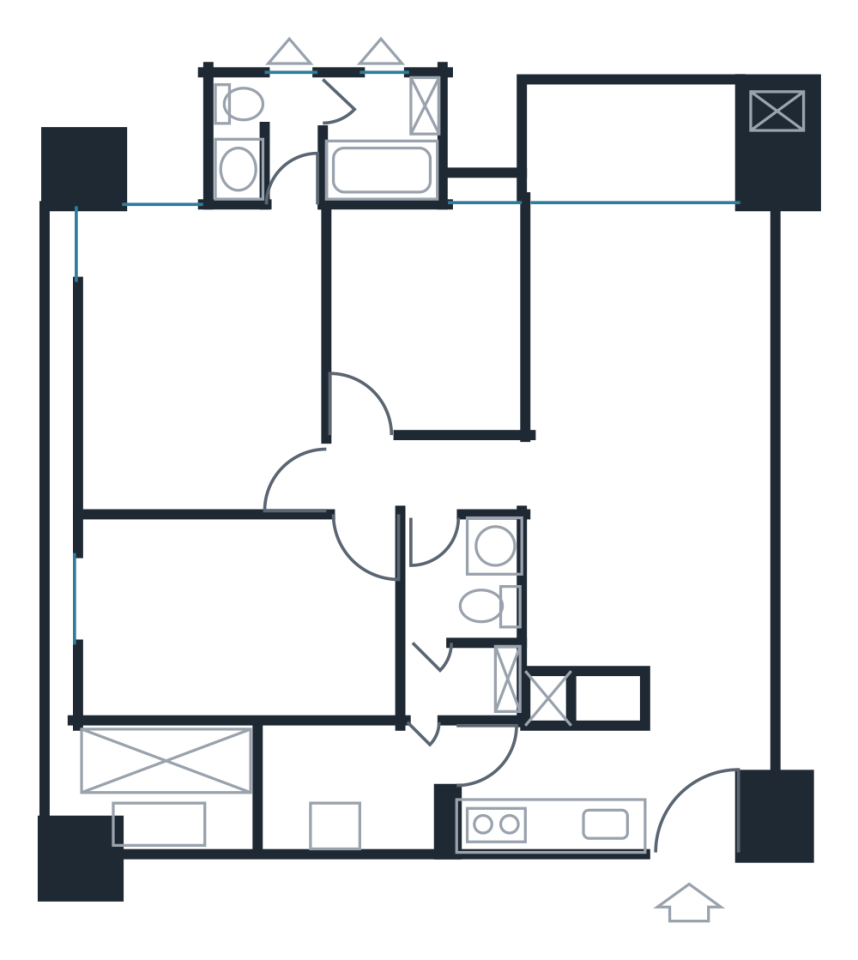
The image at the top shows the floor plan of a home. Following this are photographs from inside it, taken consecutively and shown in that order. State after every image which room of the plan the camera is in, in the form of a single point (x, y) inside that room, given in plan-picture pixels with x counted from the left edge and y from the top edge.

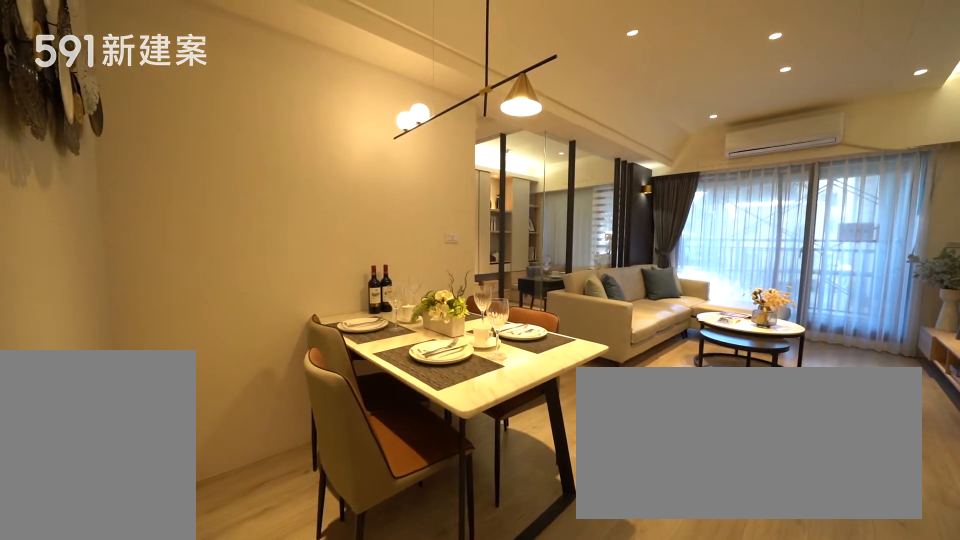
(603, 588)
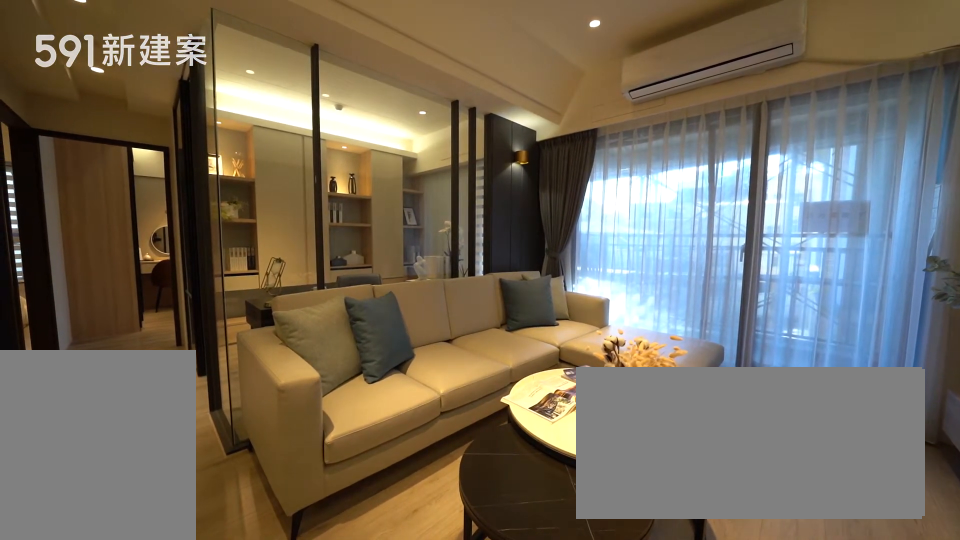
(638, 315)
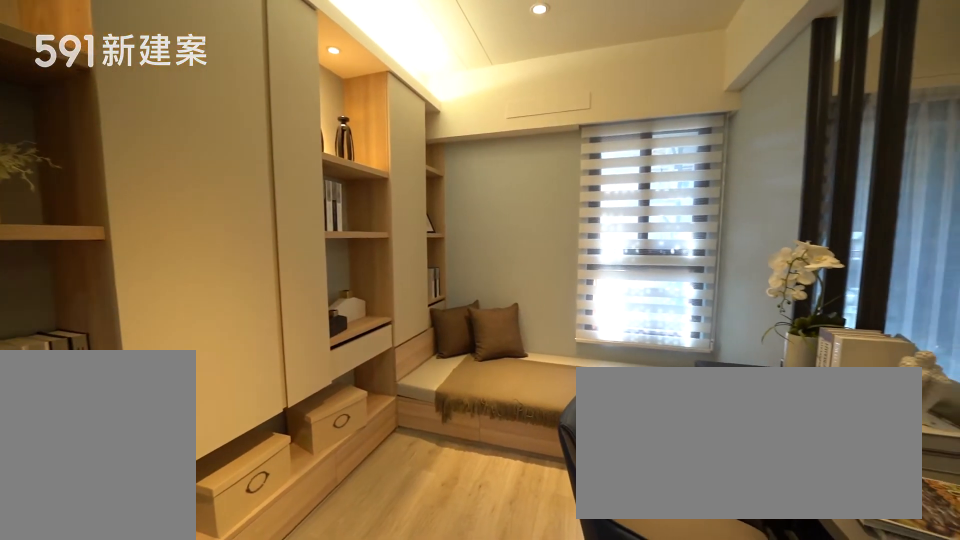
(421, 312)
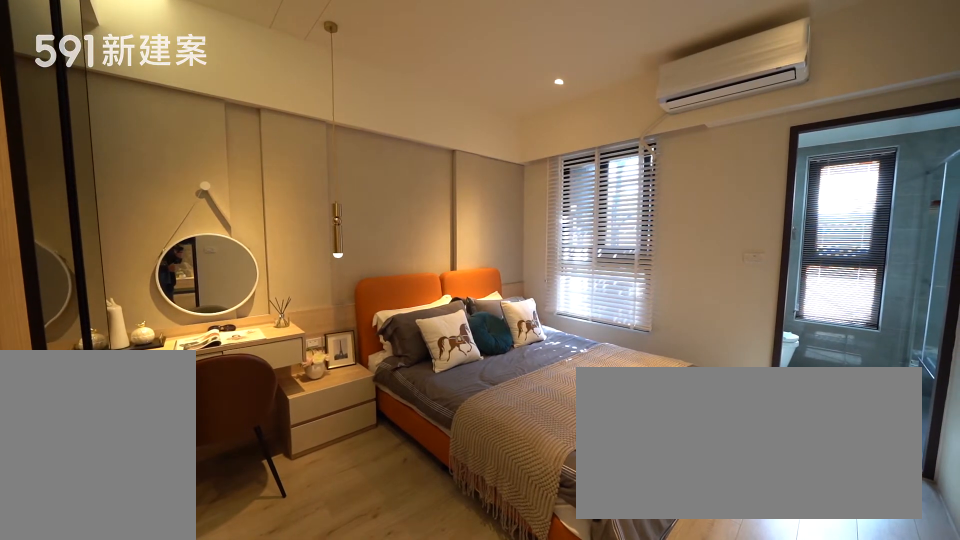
(197, 349)
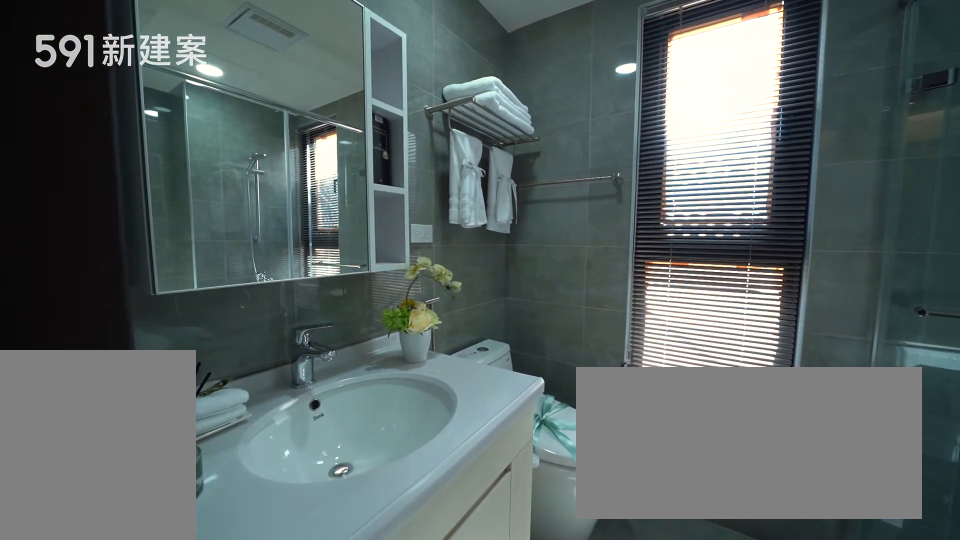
(325, 133)
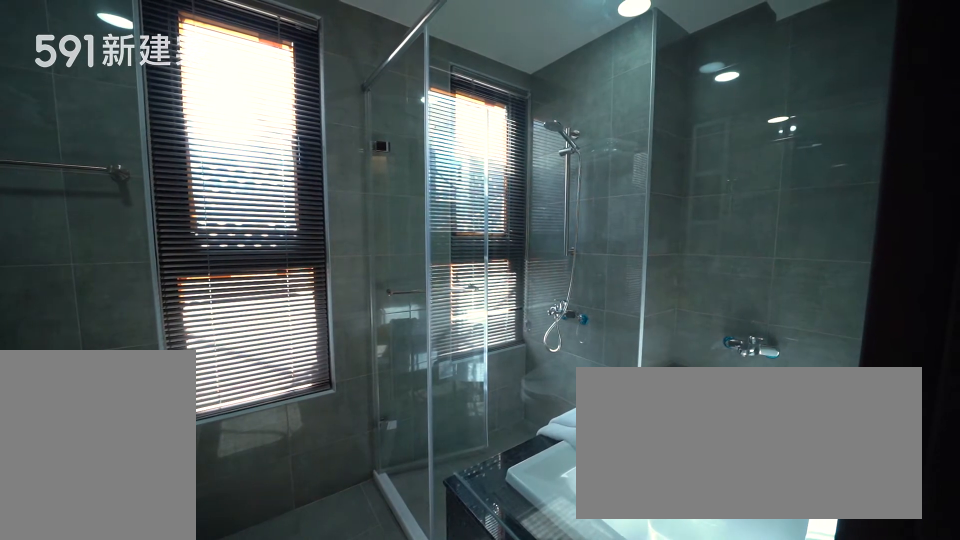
(325, 133)
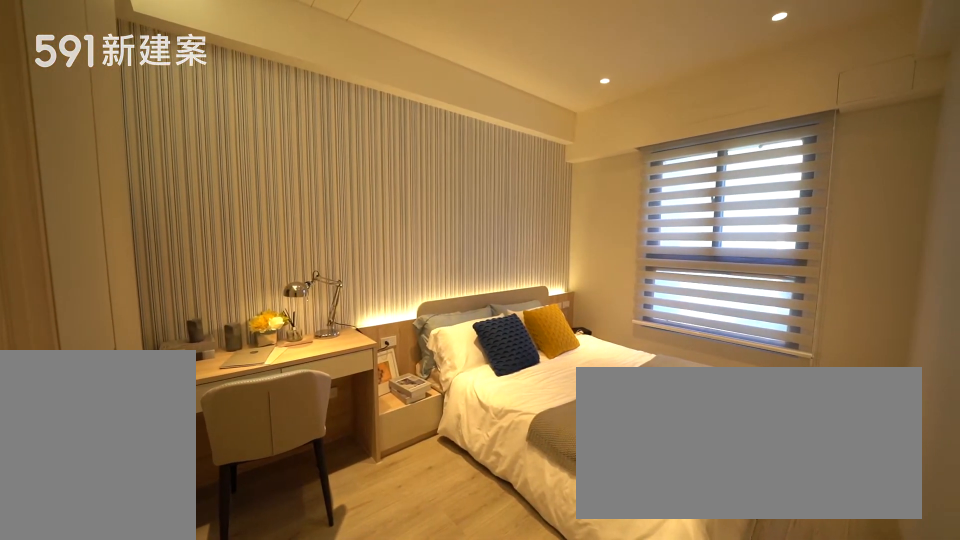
(238, 612)
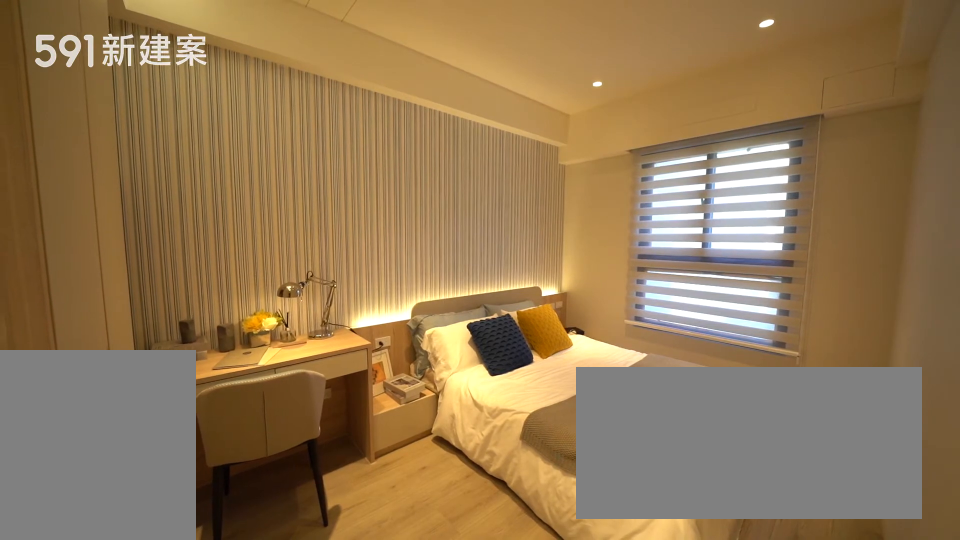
(238, 612)
